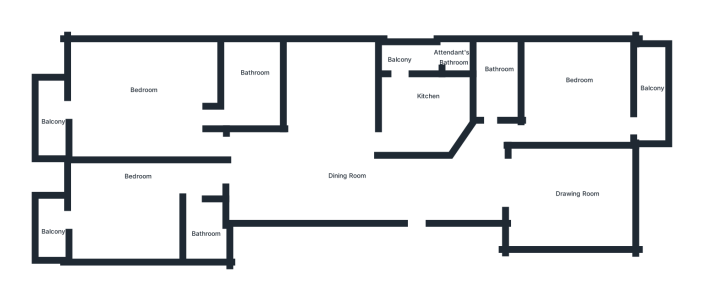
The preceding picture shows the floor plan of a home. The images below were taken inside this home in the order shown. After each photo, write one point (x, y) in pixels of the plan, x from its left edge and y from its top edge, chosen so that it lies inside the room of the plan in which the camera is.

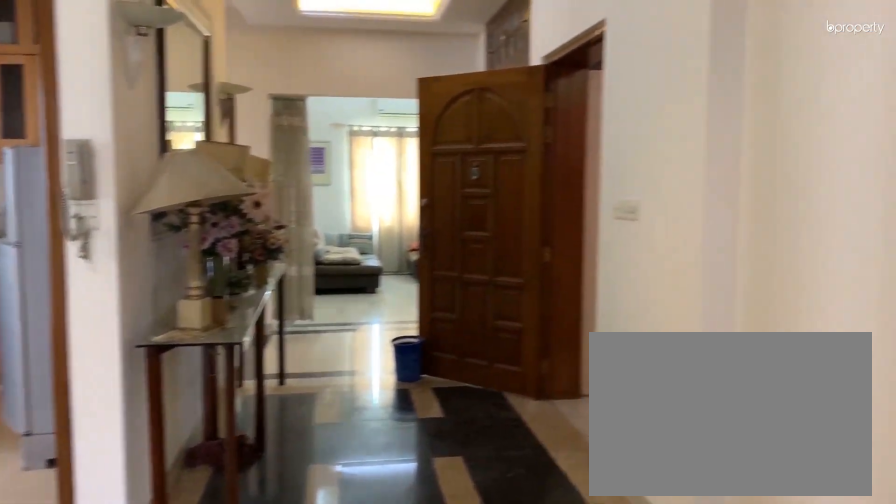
(329, 172)
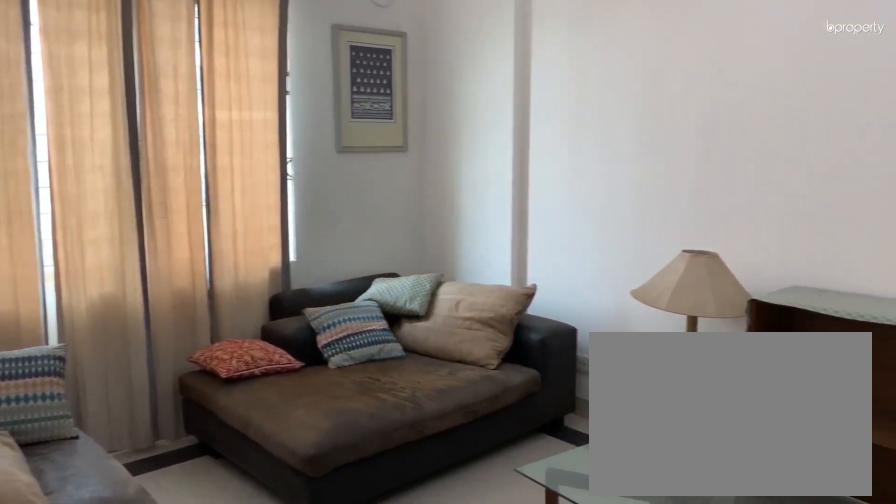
(574, 199)
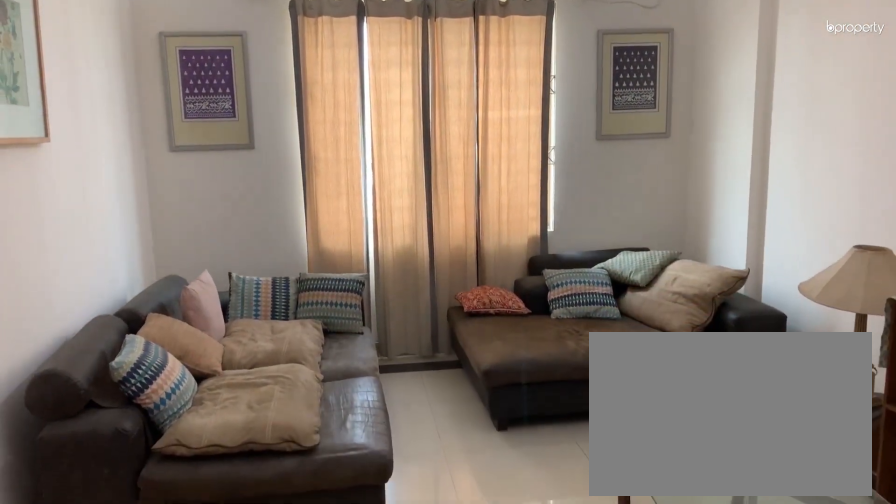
(571, 198)
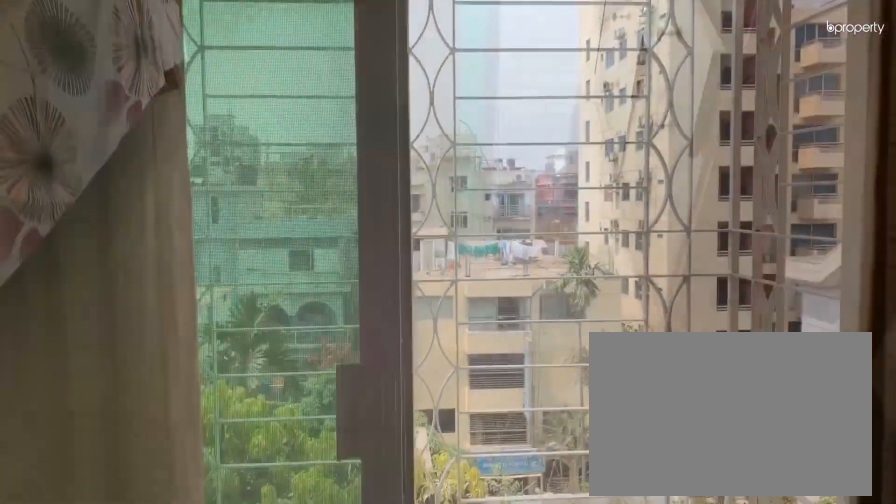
(585, 100)
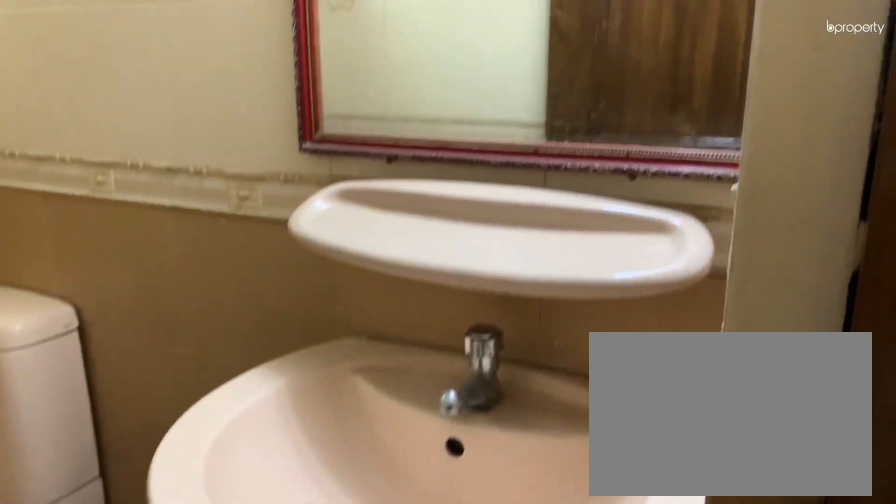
(497, 89)
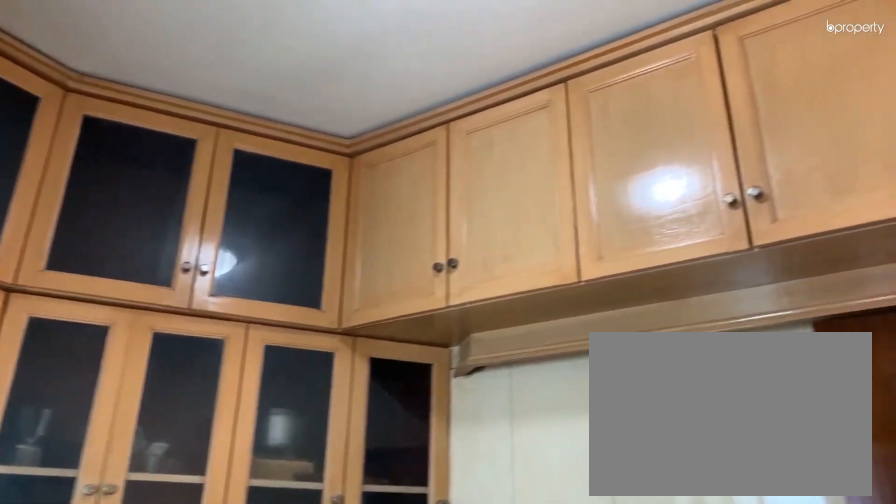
(411, 127)
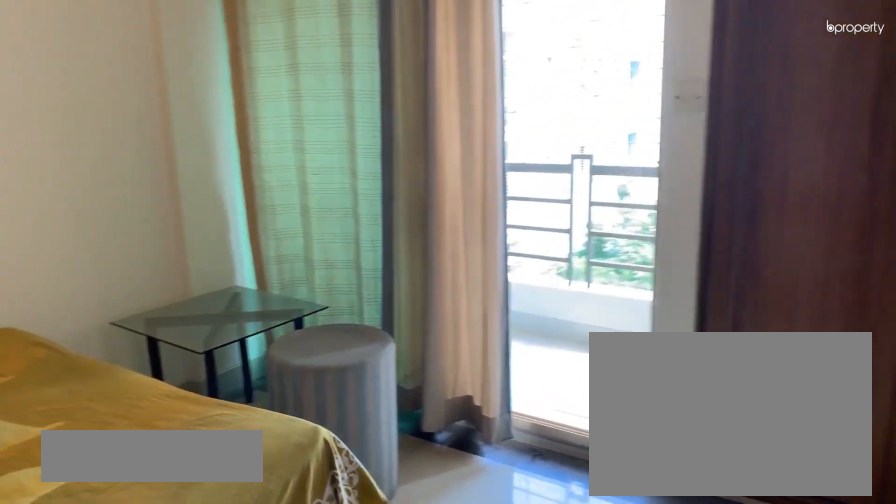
(132, 208)
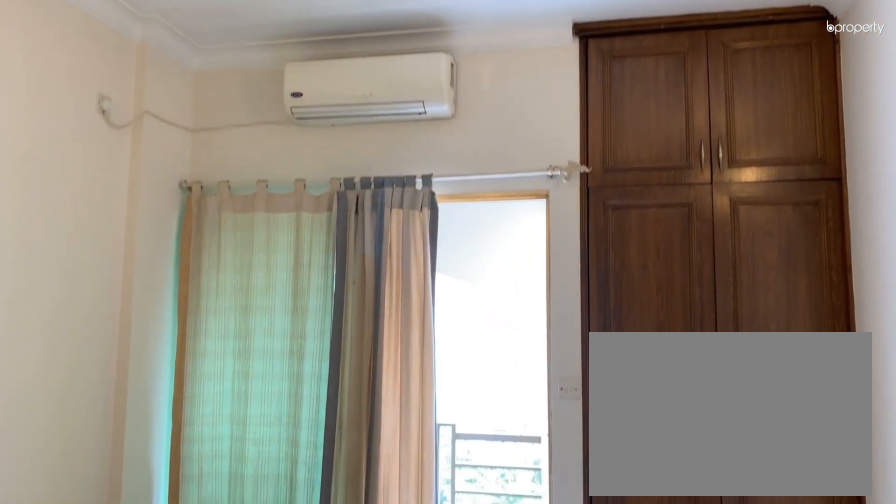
(112, 219)
